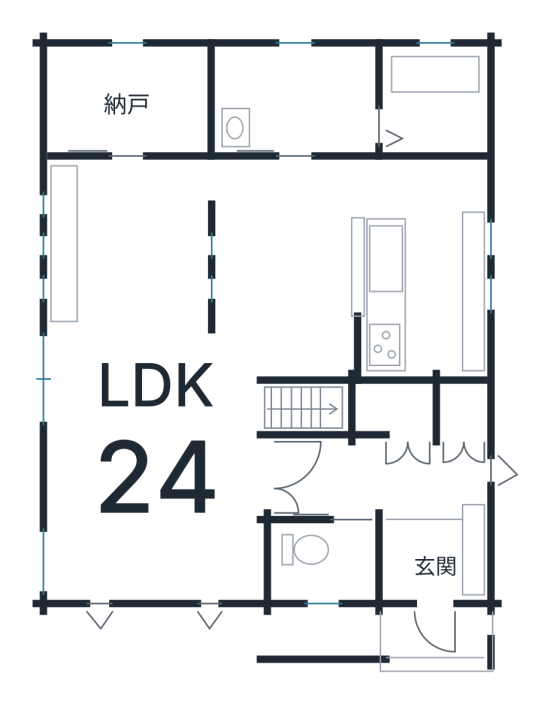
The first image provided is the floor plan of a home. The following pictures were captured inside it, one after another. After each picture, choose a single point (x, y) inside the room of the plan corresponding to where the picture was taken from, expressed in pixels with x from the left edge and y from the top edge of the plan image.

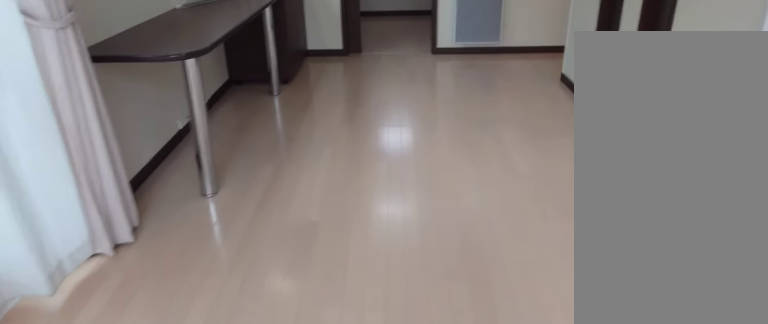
(161, 390)
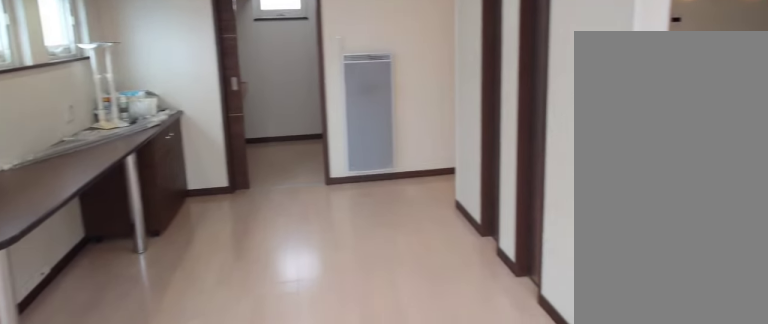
(161, 390)
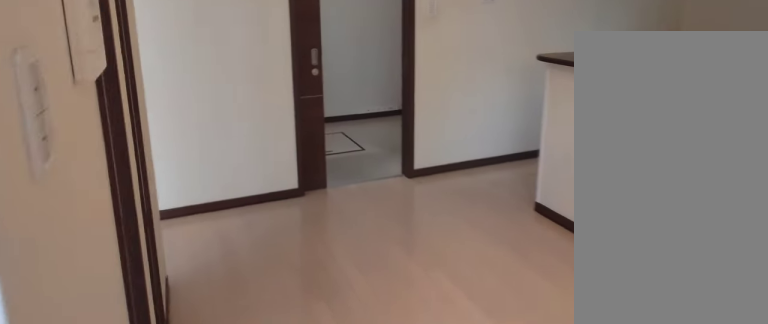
(272, 276)
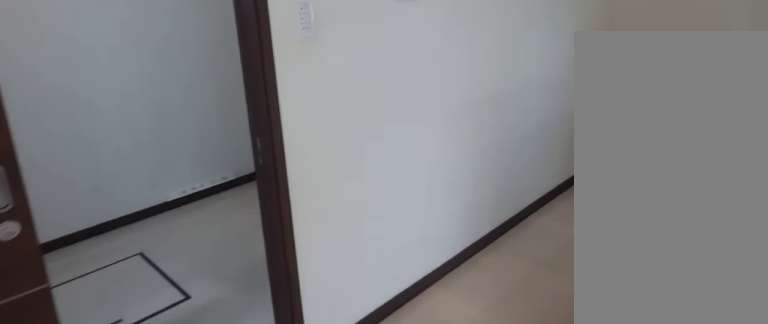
(272, 276)
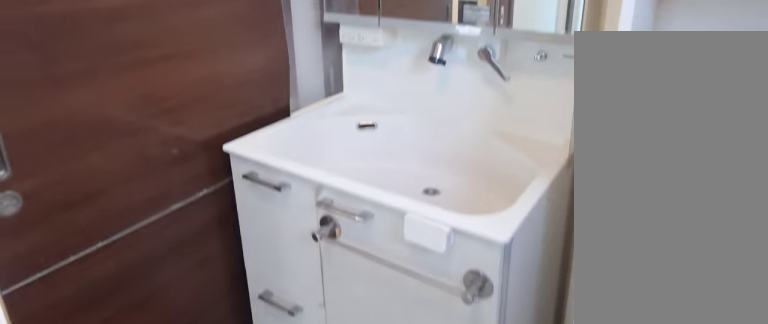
(304, 114)
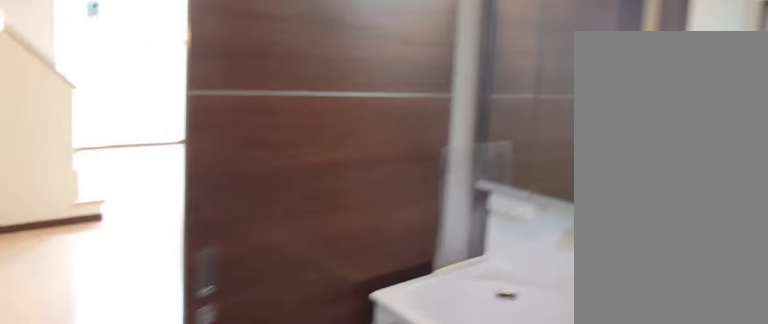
(304, 114)
